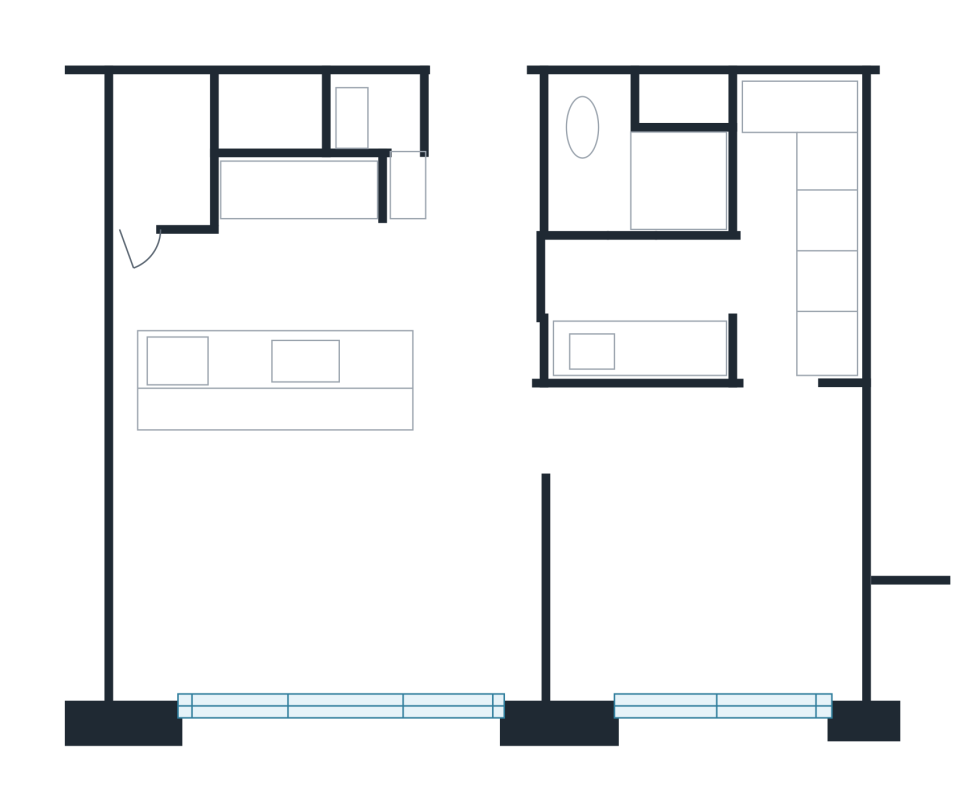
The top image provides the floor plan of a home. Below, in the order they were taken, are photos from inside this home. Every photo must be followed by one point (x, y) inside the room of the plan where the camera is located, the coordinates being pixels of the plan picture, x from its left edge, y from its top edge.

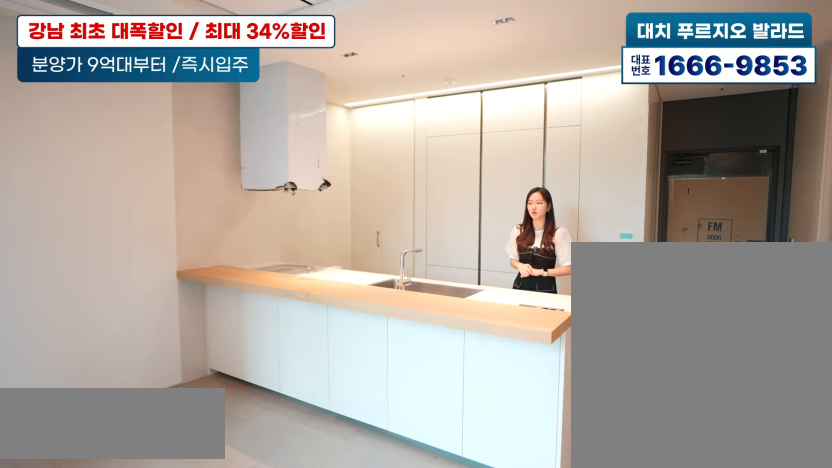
(282, 261)
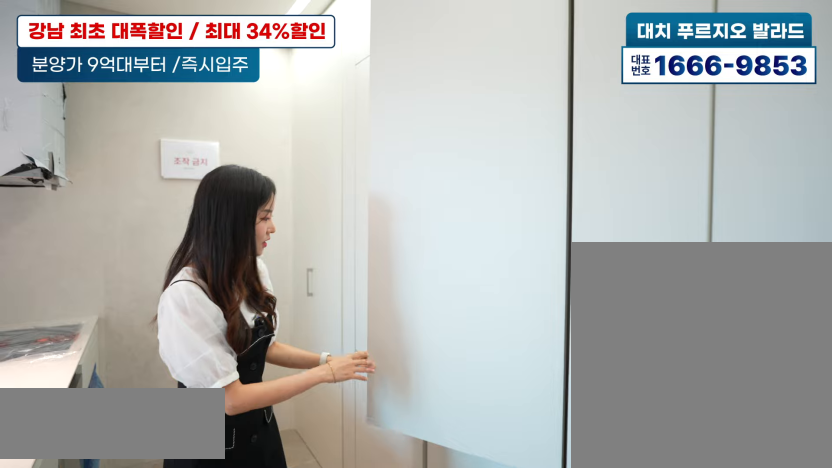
(284, 262)
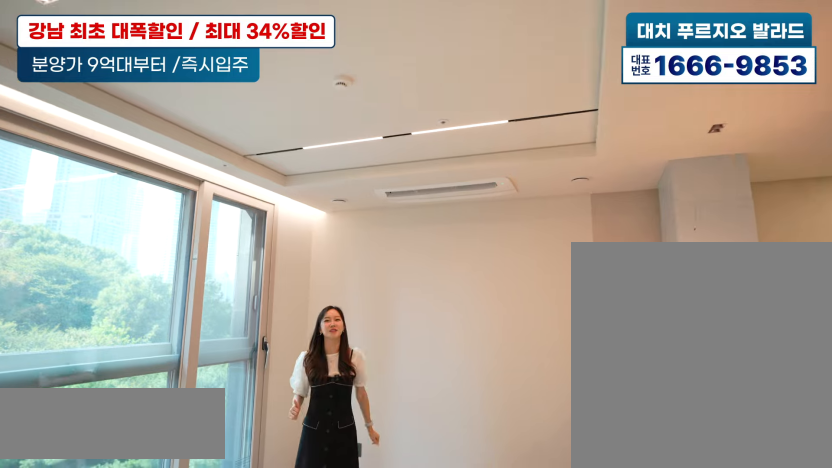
(316, 569)
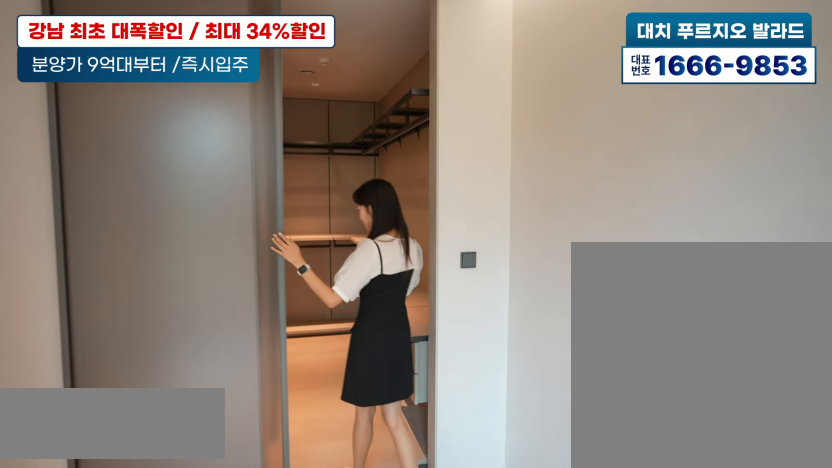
(715, 564)
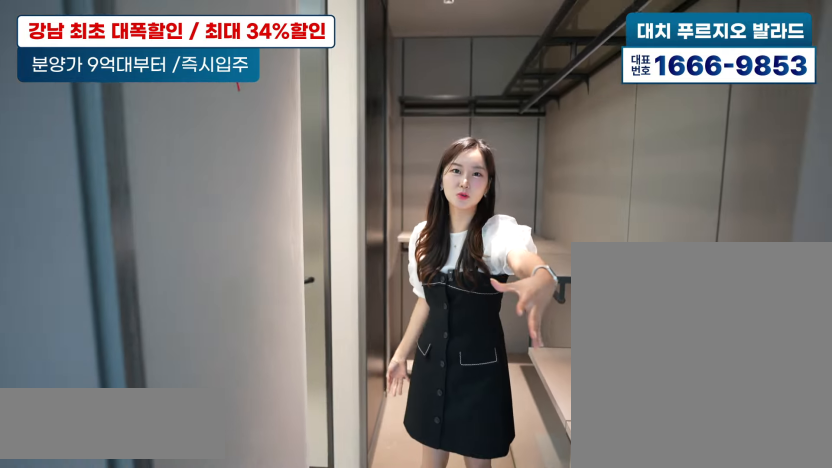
(727, 248)
